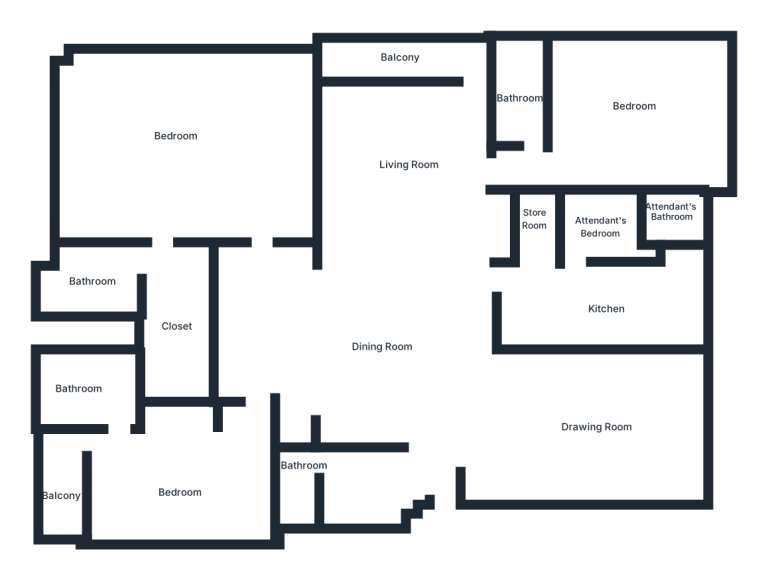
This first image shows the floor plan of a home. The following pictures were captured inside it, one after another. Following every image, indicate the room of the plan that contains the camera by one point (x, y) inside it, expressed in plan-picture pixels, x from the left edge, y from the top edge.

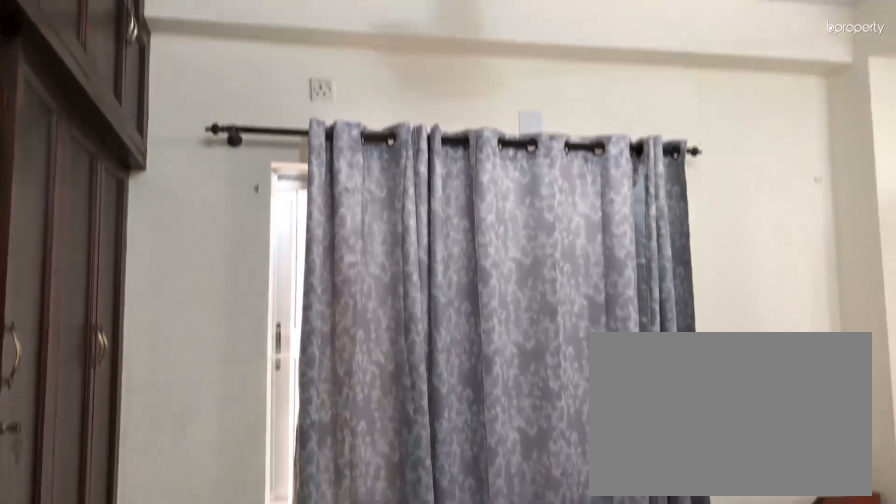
(619, 115)
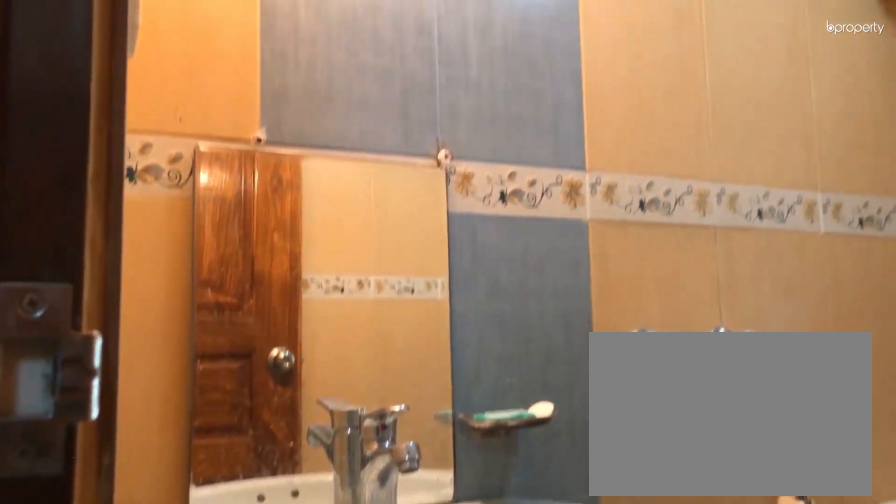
(522, 88)
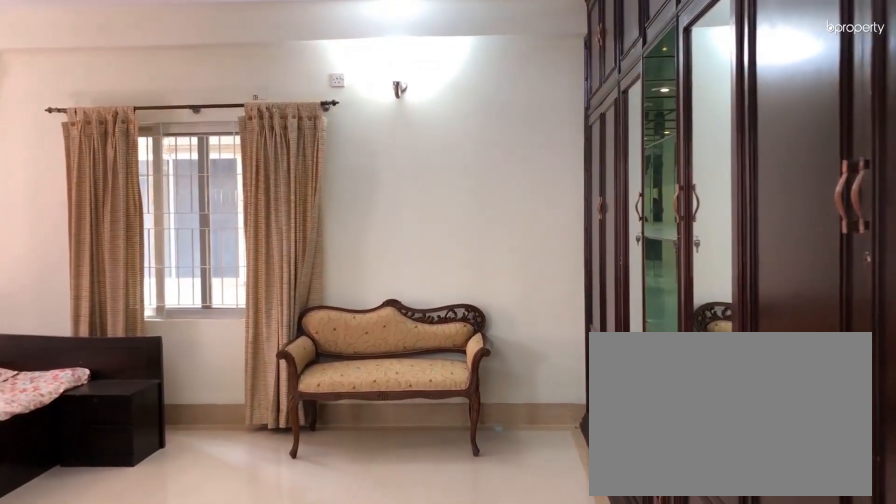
(179, 146)
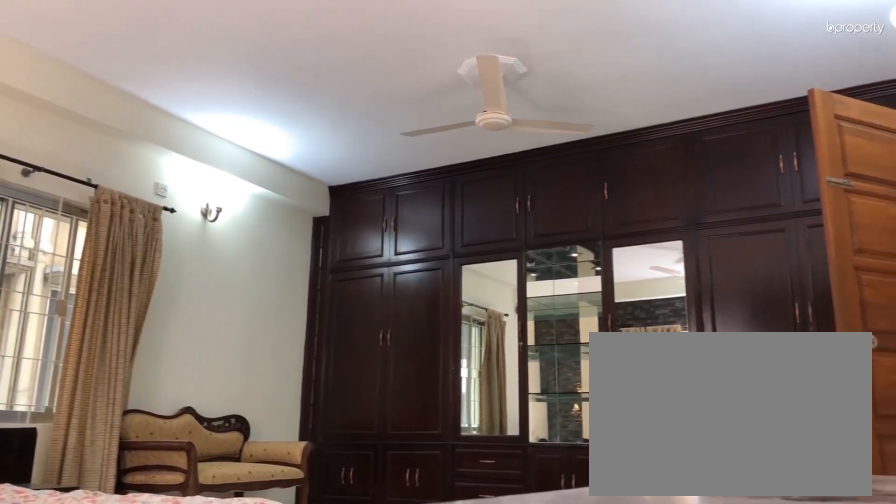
(167, 154)
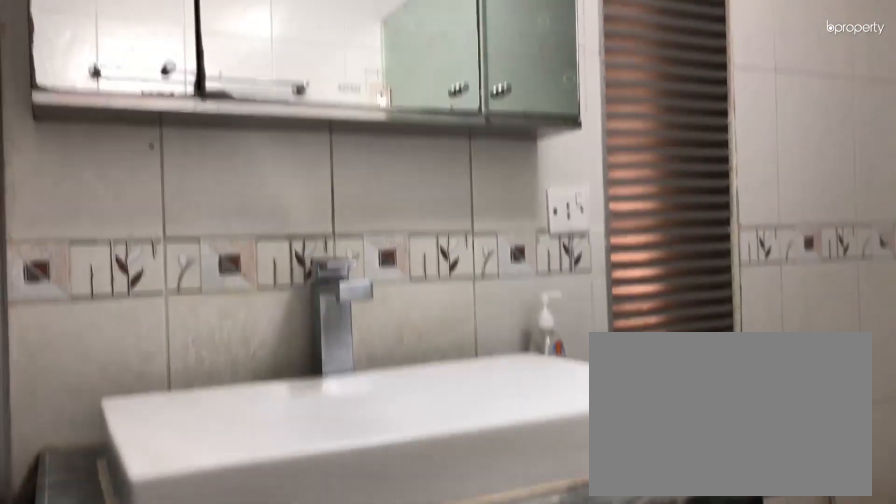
(103, 277)
